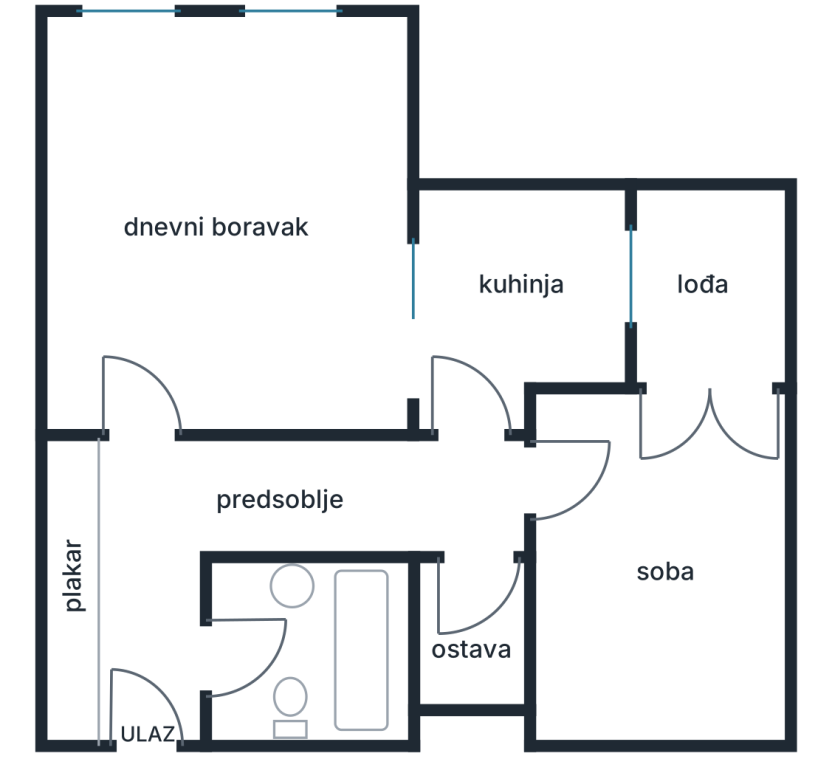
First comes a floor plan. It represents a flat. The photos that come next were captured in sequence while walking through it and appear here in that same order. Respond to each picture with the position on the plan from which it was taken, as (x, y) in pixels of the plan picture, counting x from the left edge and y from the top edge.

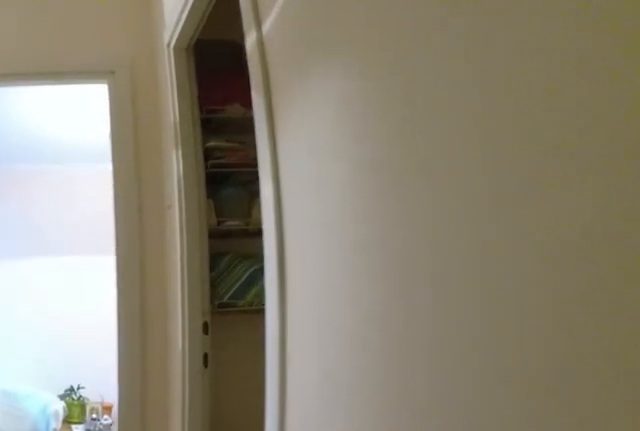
(285, 497)
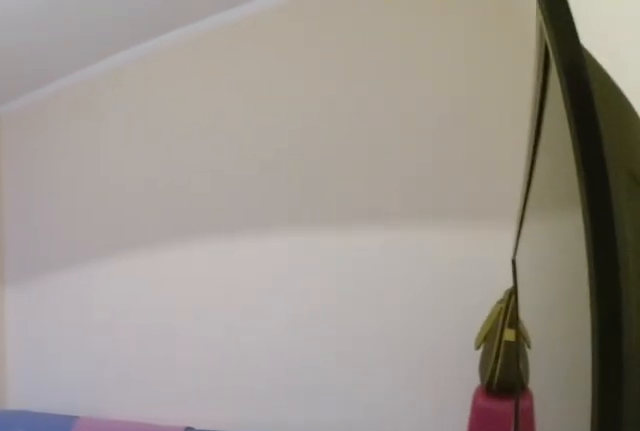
(522, 476)
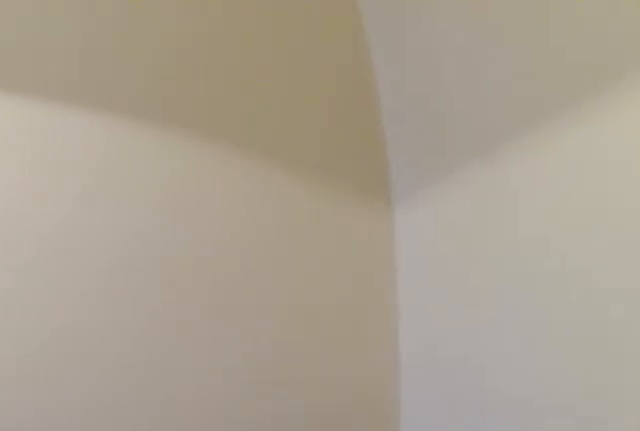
(571, 669)
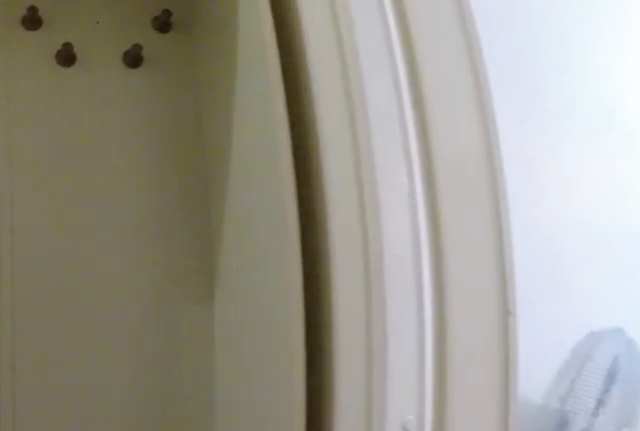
(158, 502)
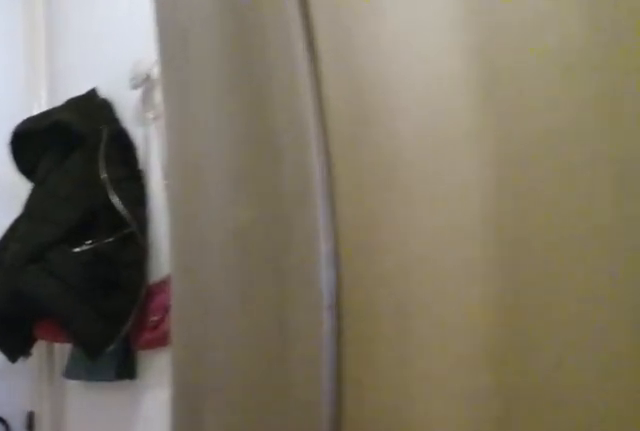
(144, 598)
